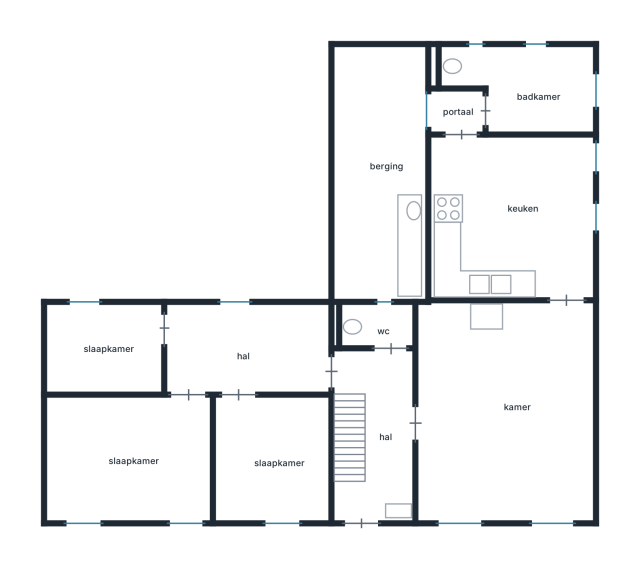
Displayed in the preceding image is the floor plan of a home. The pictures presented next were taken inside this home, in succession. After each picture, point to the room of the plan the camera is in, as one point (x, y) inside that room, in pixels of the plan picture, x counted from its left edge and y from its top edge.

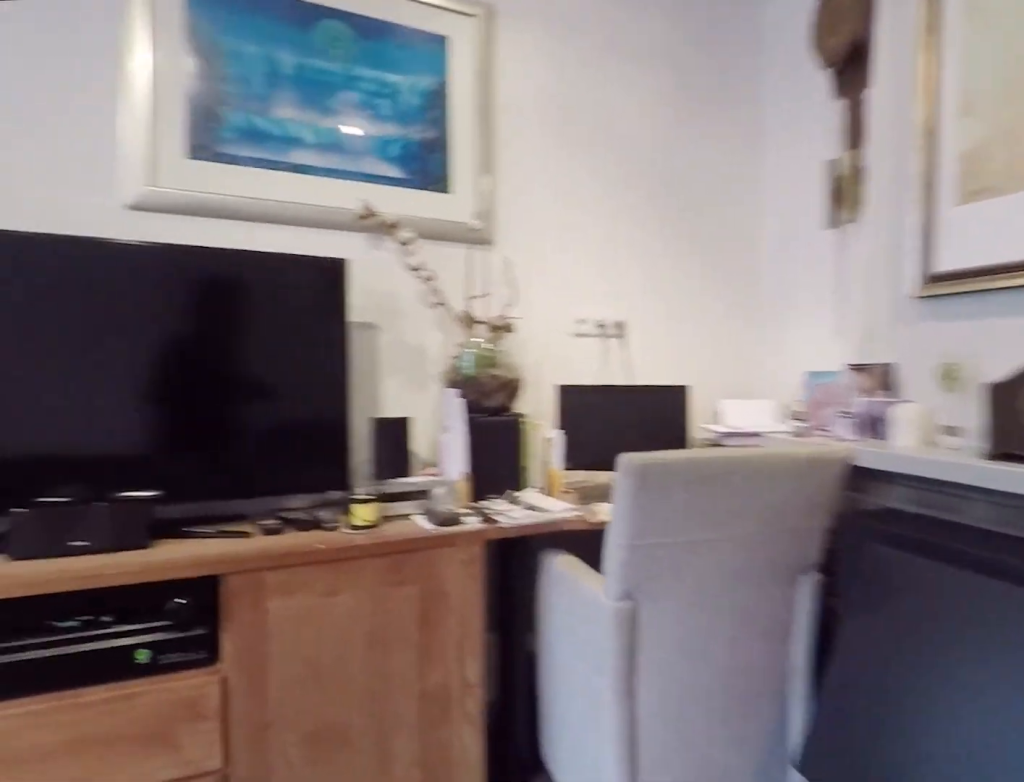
(504, 415)
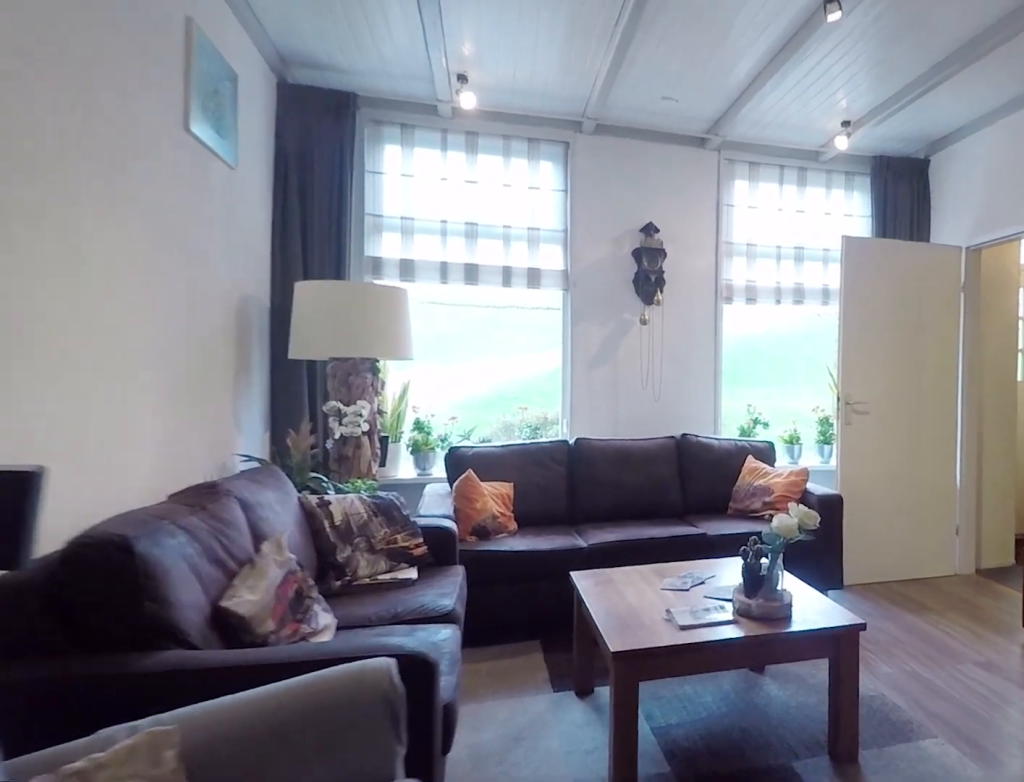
(504, 415)
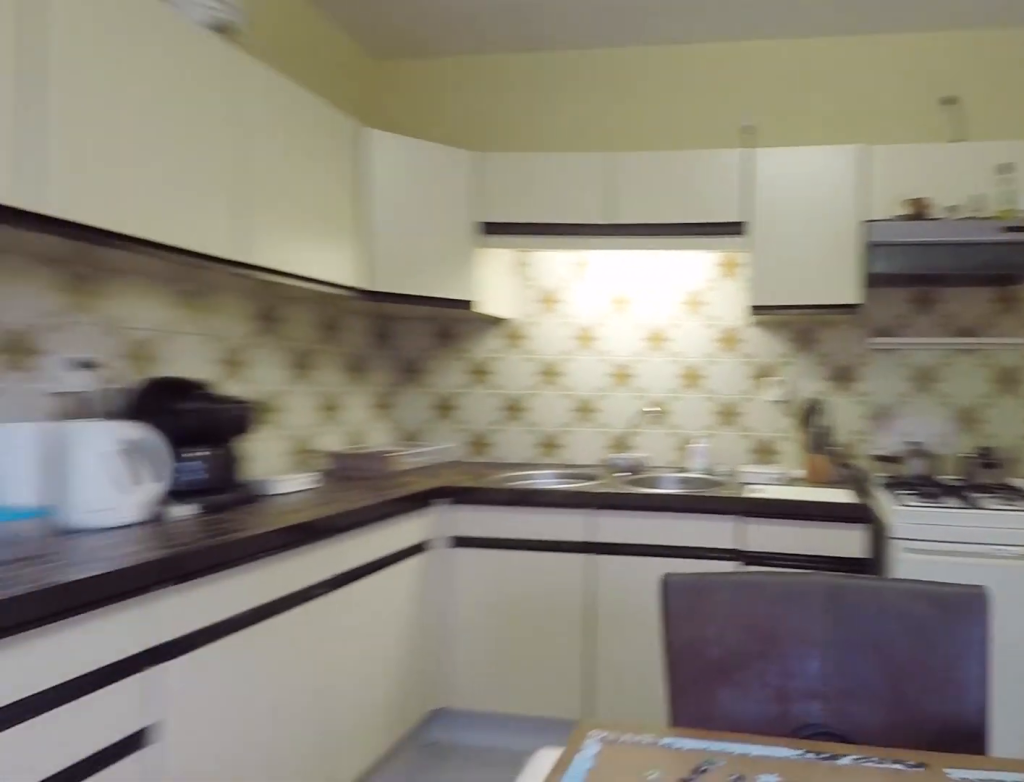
(510, 219)
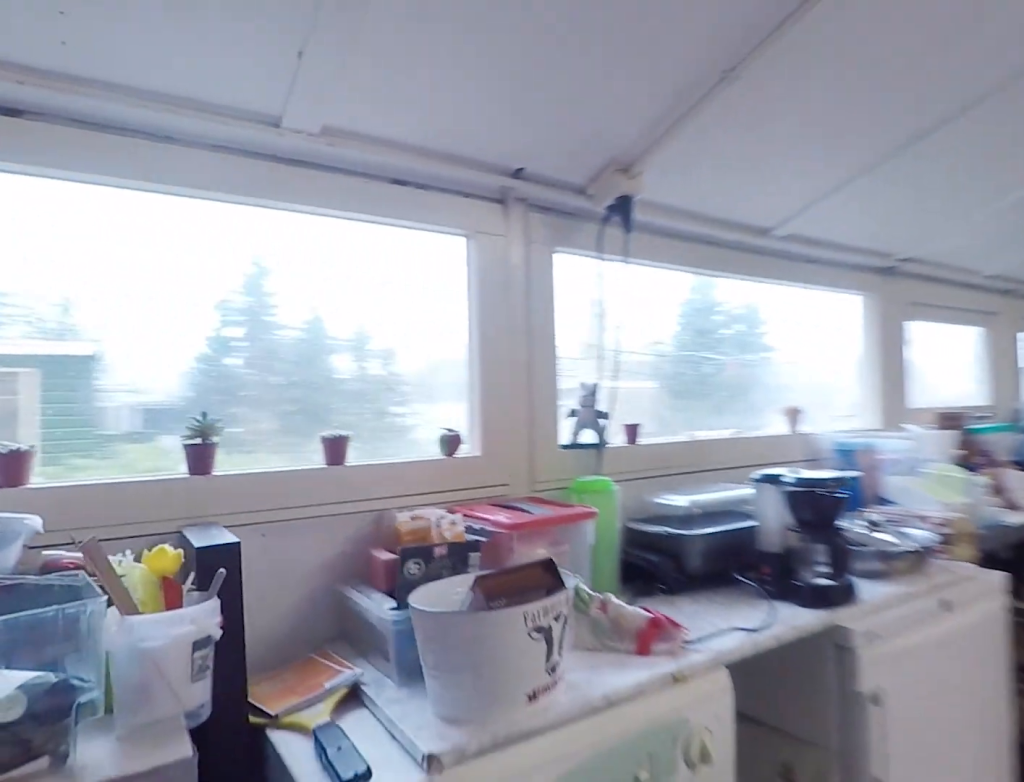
(410, 245)
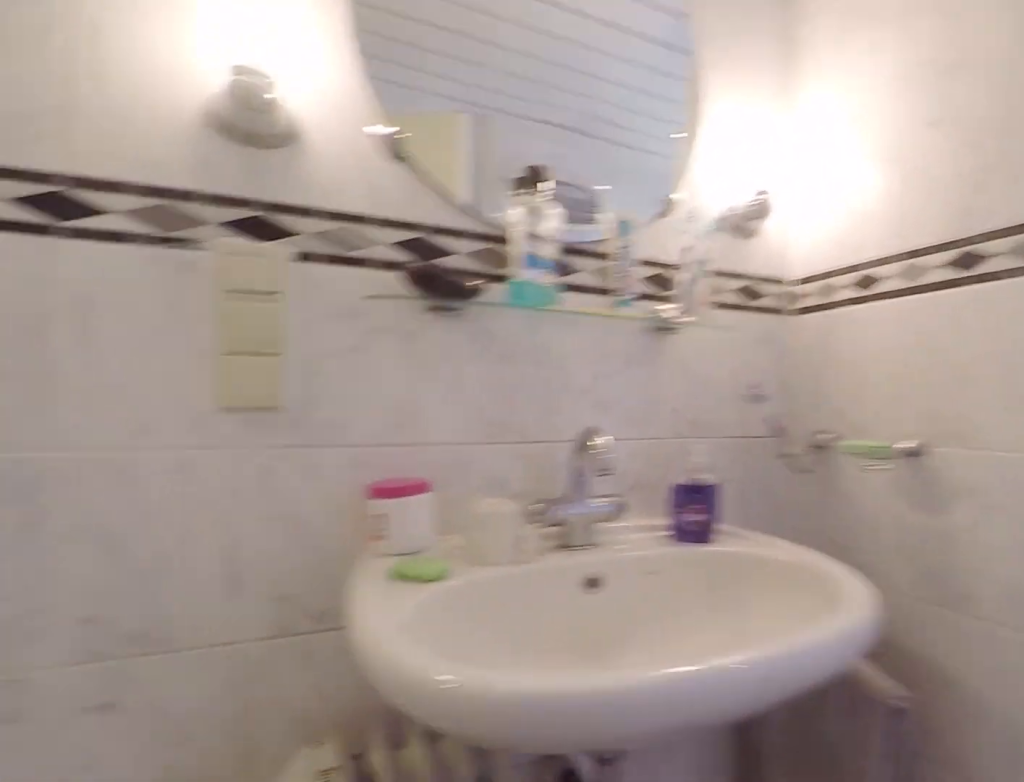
(527, 87)
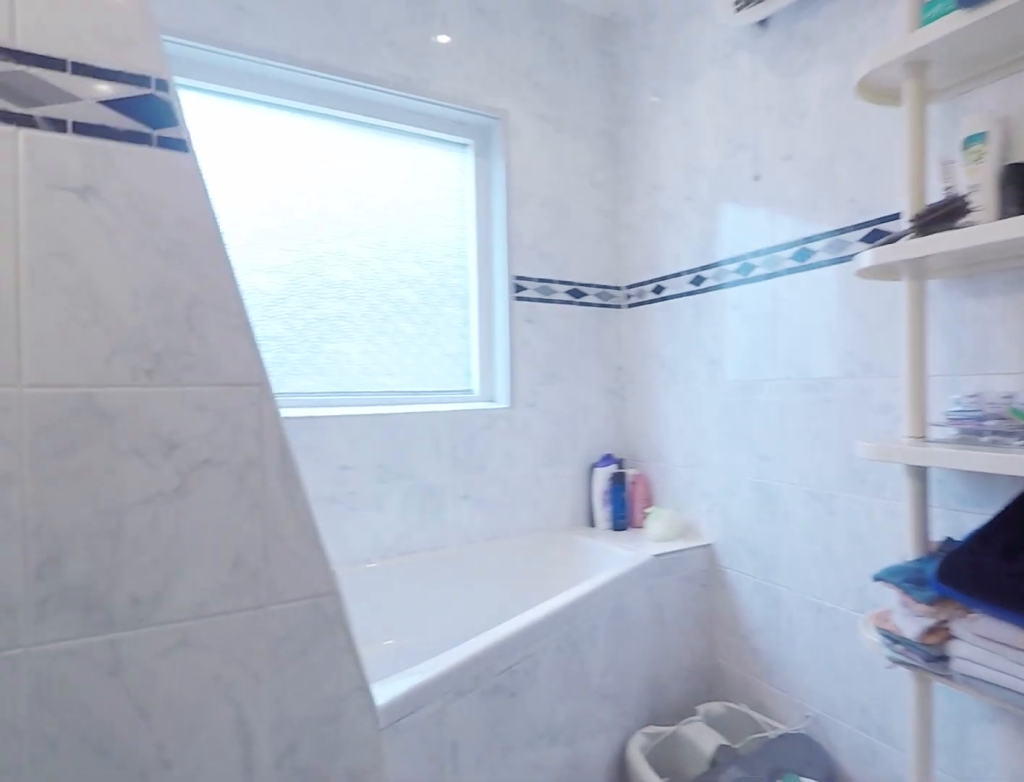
(527, 87)
